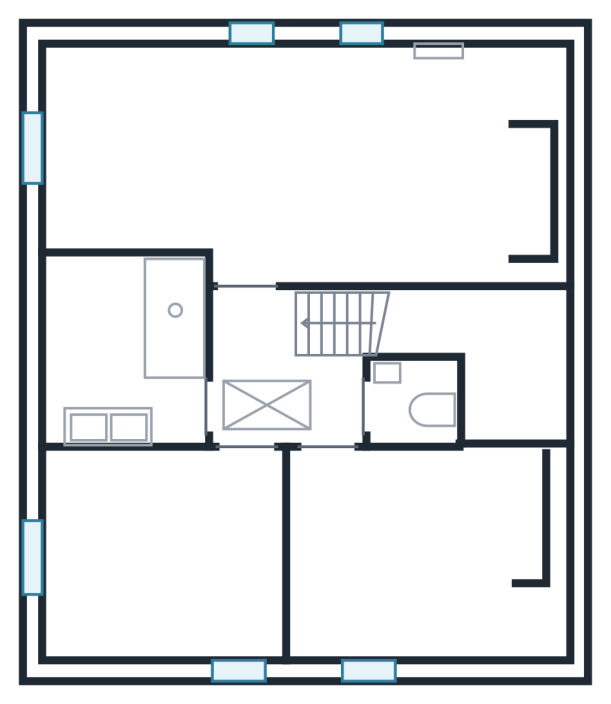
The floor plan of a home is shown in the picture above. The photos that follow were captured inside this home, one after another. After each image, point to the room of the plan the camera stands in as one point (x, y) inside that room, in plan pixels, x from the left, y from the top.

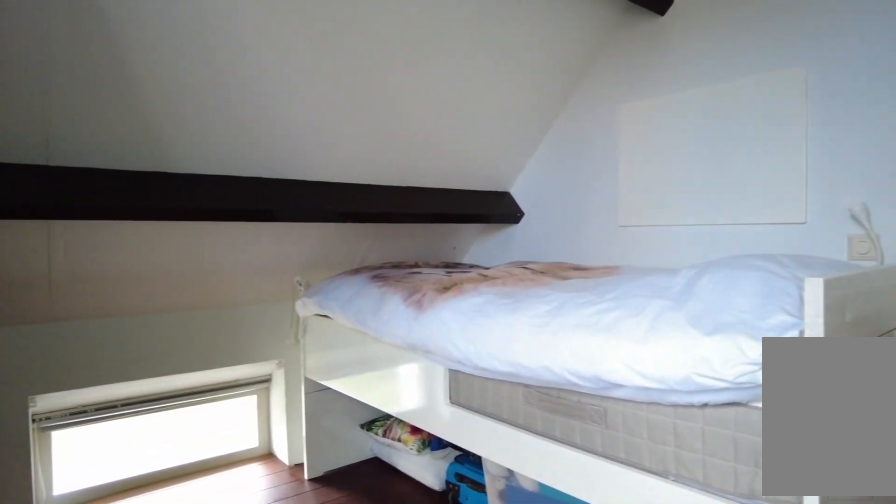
(192, 557)
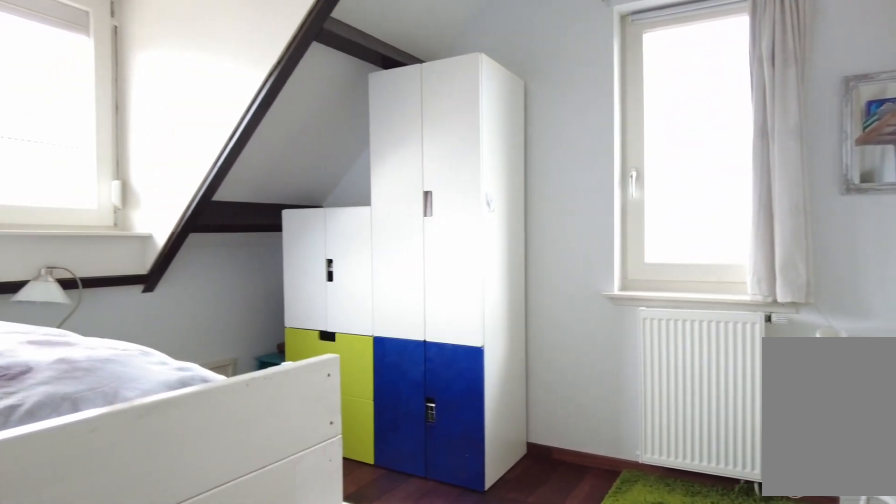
(412, 554)
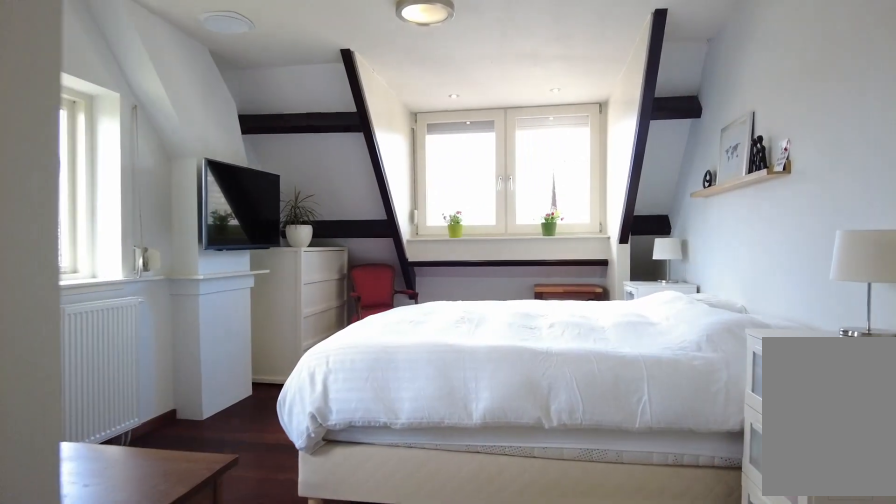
(323, 163)
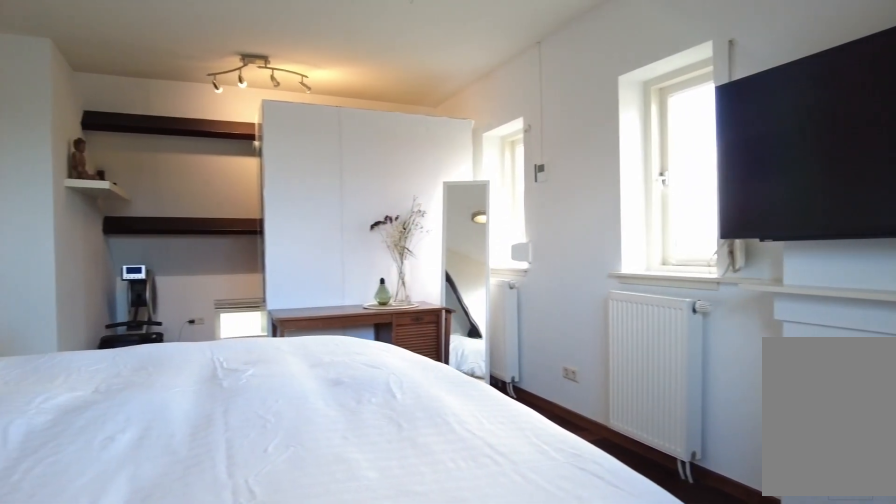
(322, 163)
